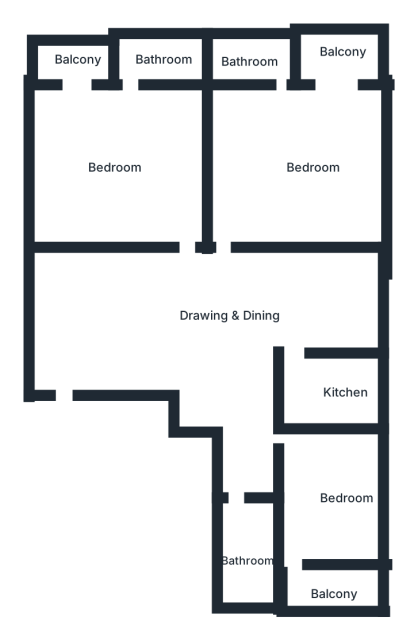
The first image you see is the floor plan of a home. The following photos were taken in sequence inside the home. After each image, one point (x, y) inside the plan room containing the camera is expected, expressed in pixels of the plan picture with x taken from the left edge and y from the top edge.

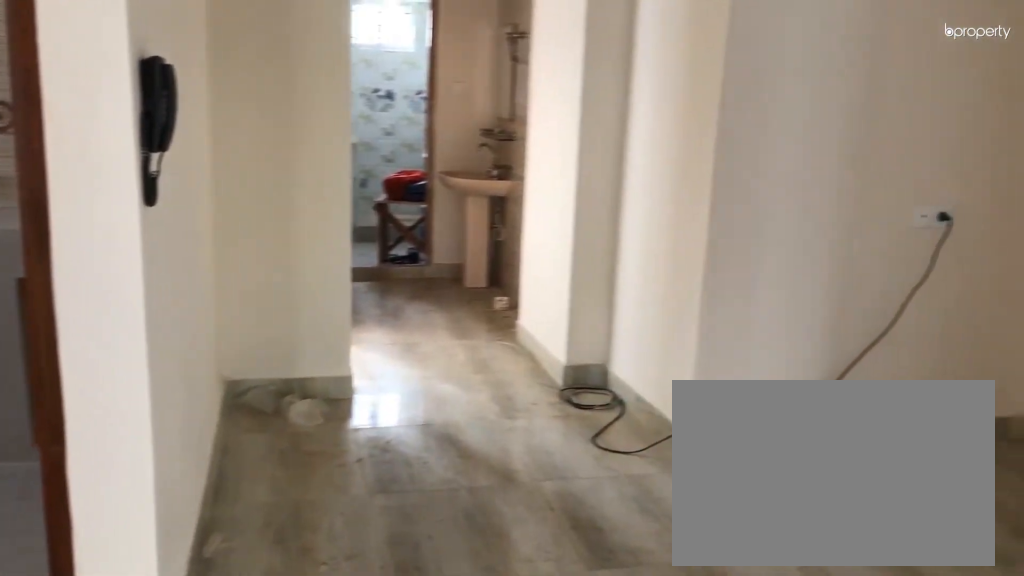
(197, 322)
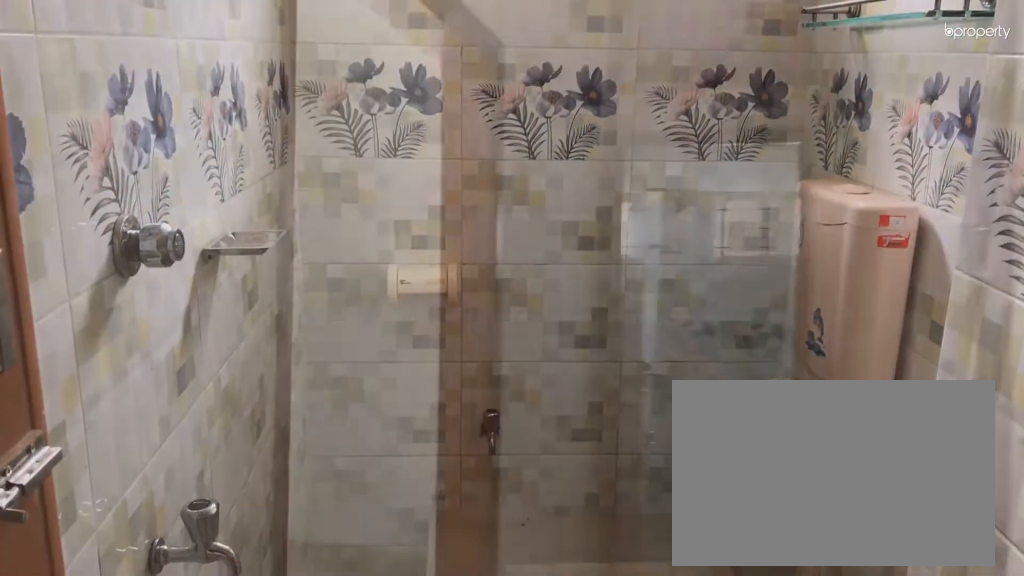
(248, 541)
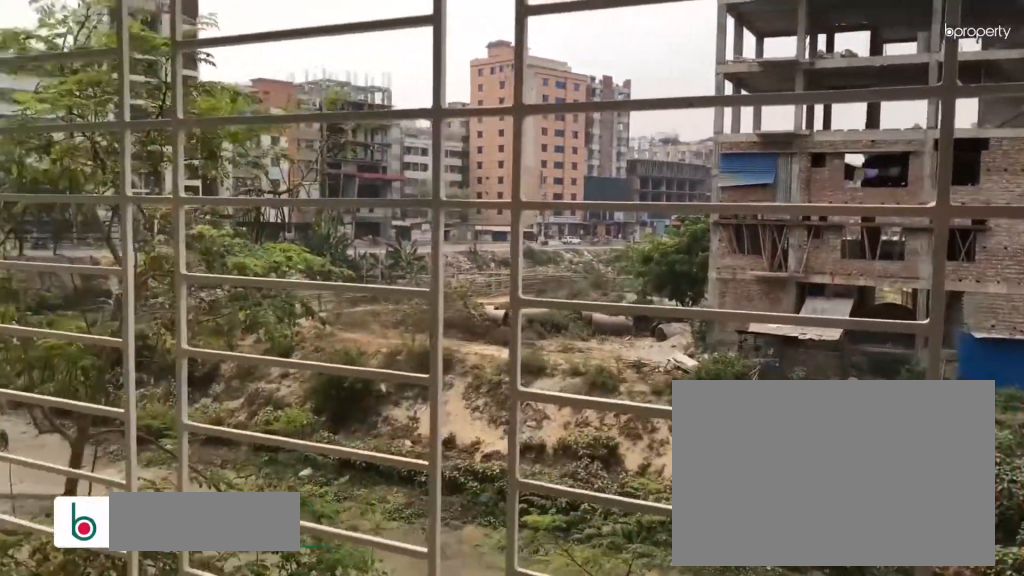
(340, 598)
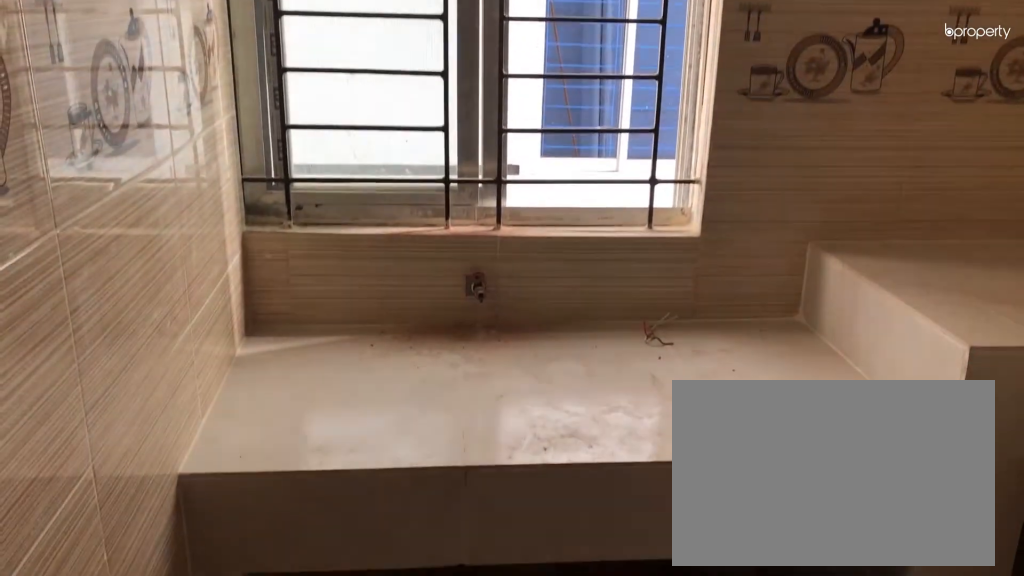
(343, 402)
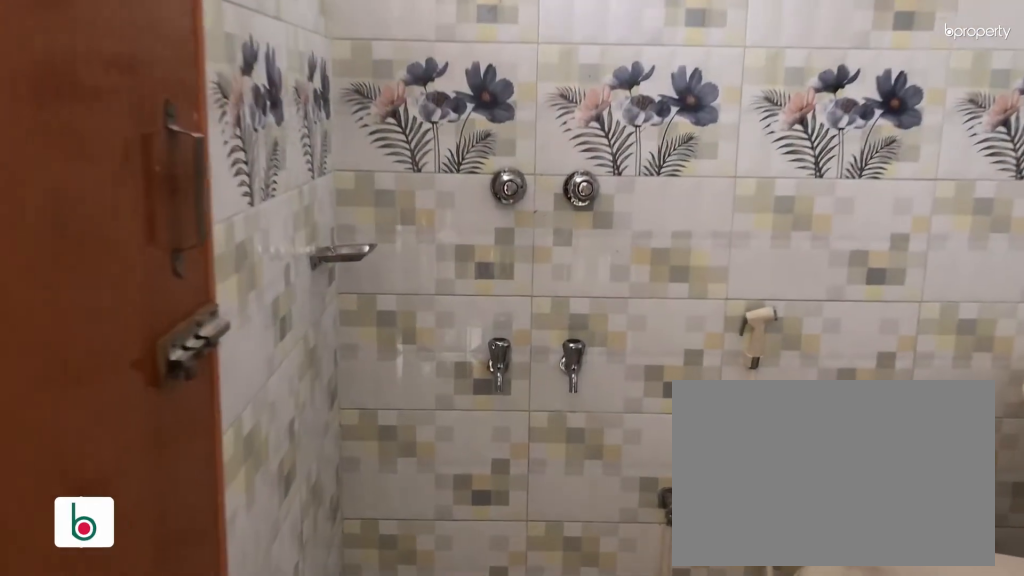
(123, 105)
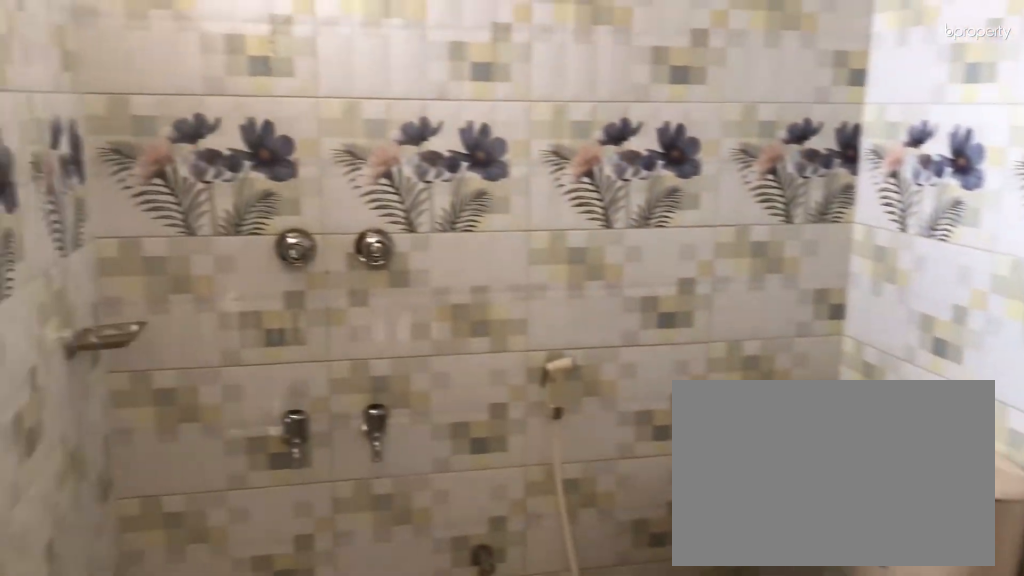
(123, 105)
